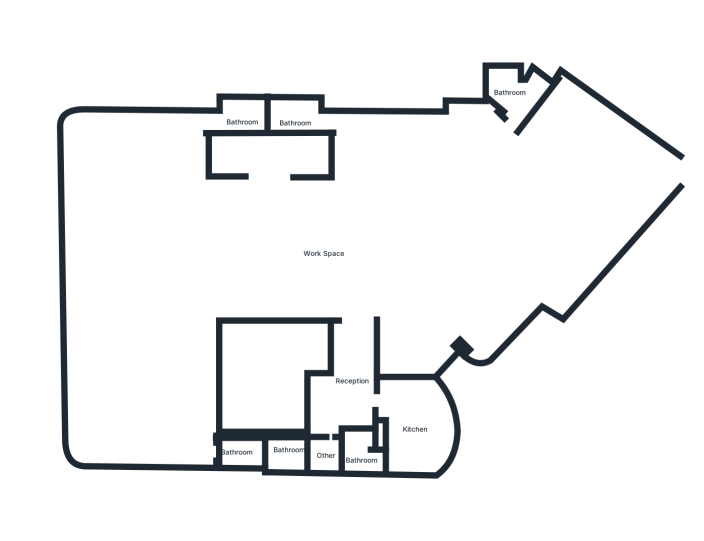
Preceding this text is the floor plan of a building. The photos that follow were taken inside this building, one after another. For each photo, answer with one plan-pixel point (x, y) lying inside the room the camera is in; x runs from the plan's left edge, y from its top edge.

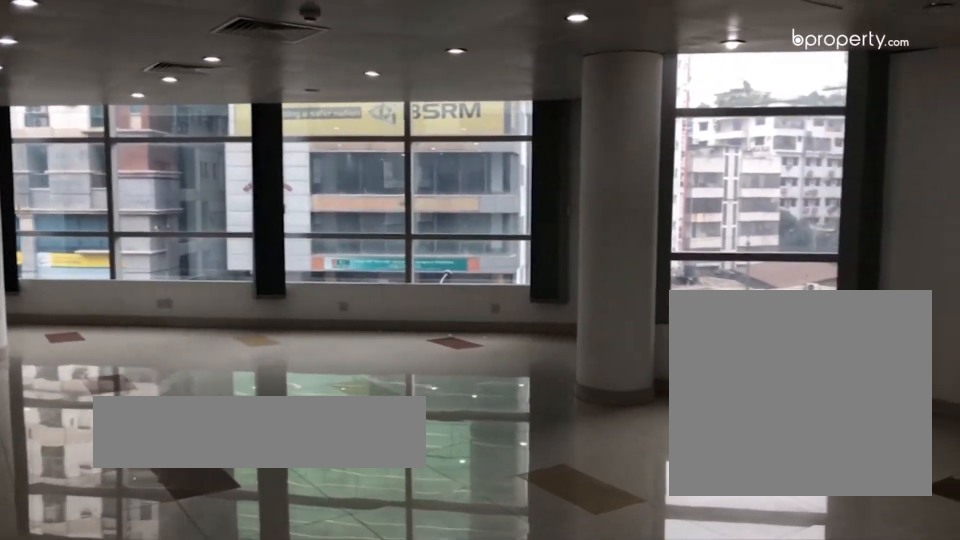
(323, 254)
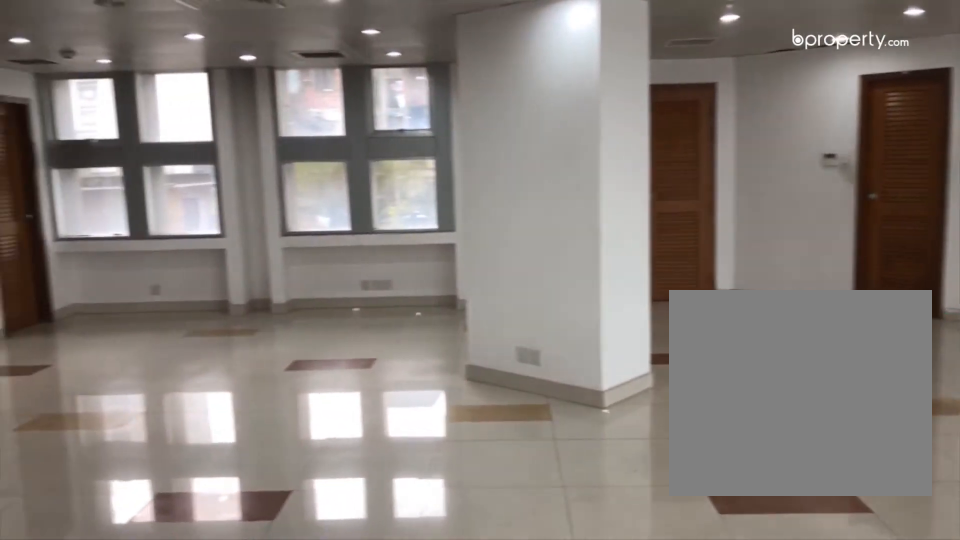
(323, 254)
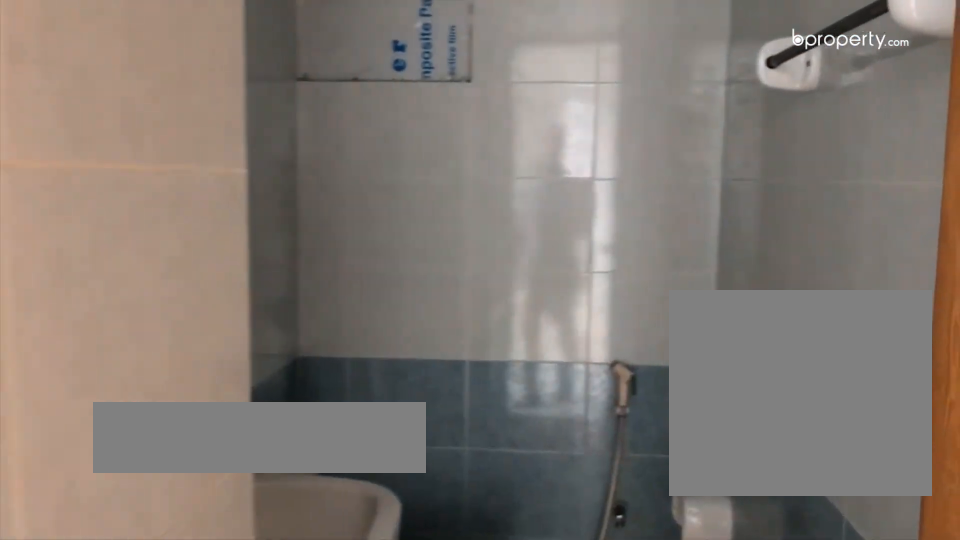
(218, 121)
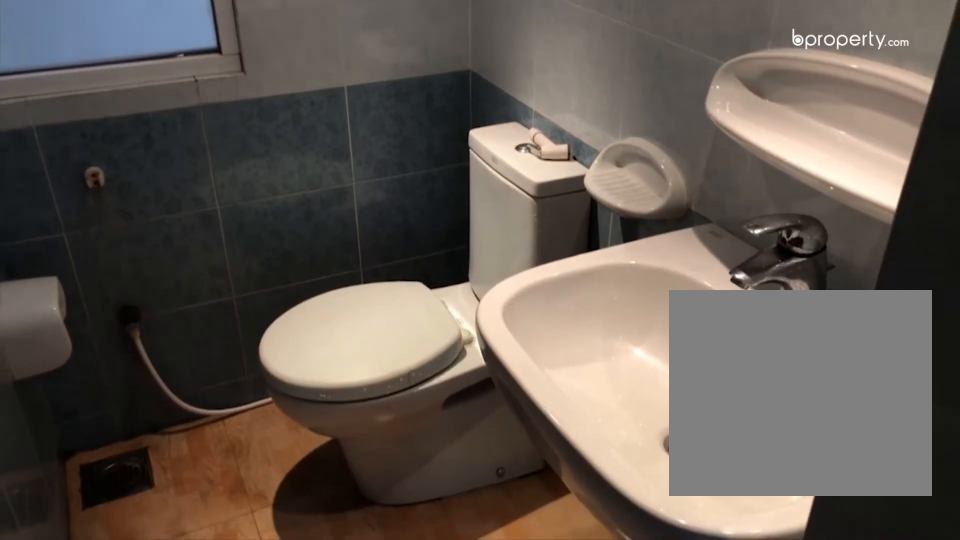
(235, 453)
